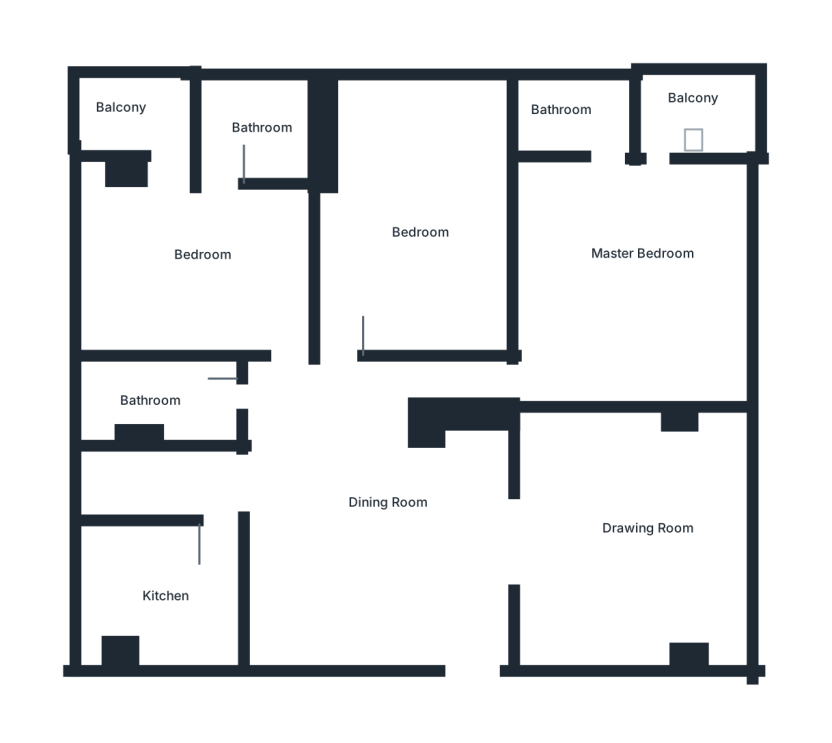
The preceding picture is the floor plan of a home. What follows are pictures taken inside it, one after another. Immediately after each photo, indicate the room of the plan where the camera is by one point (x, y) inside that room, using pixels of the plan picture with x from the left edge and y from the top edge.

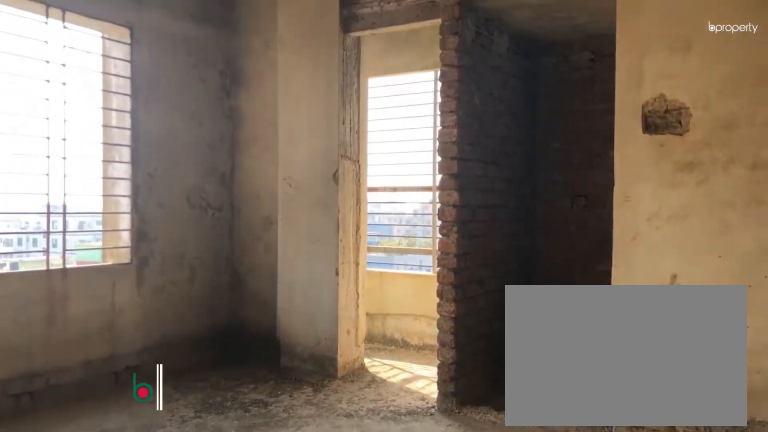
(208, 241)
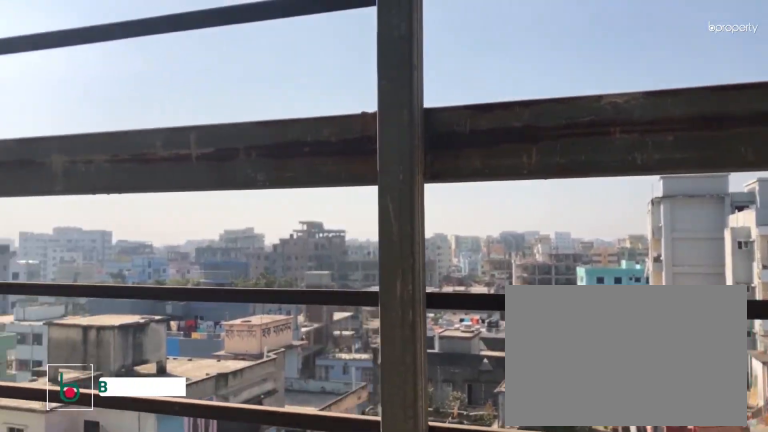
(138, 115)
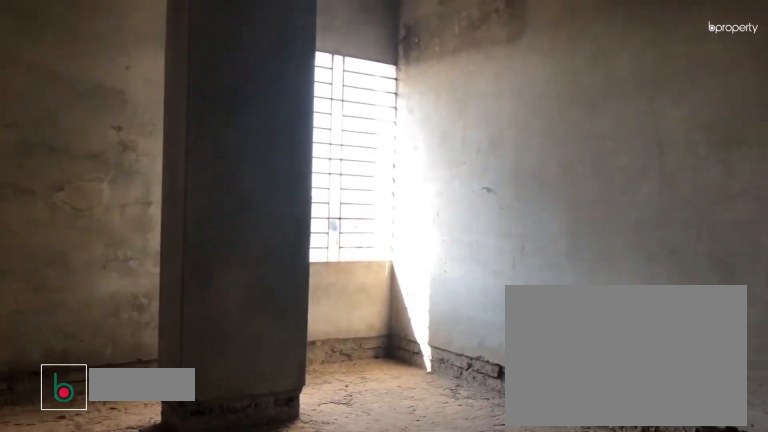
(433, 218)
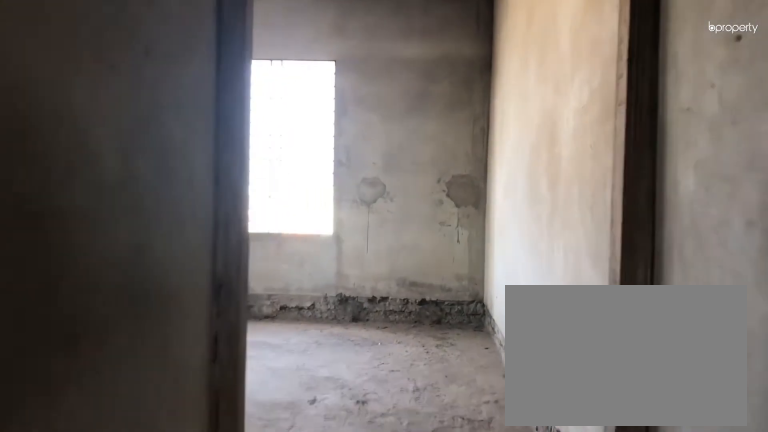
(548, 364)
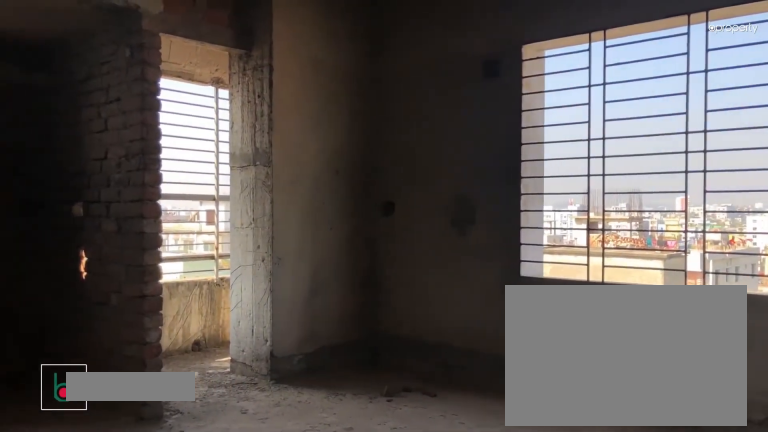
(642, 259)
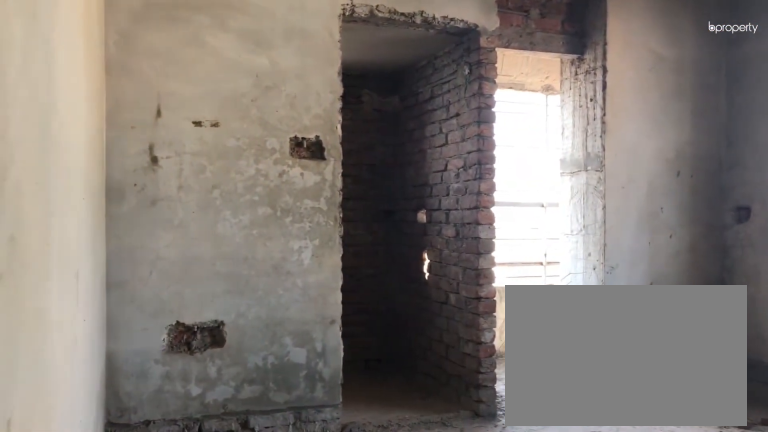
(642, 259)
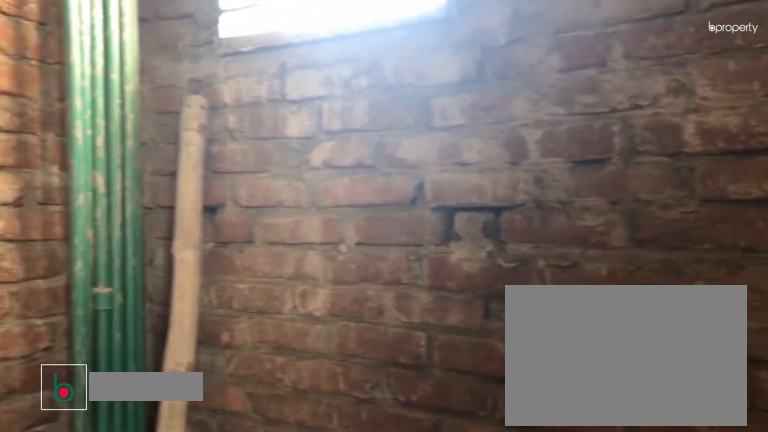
(577, 114)
